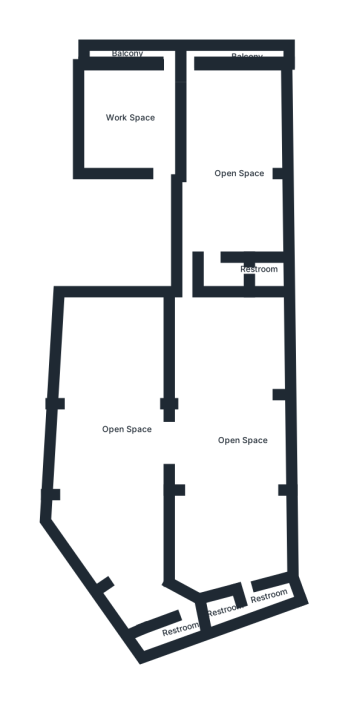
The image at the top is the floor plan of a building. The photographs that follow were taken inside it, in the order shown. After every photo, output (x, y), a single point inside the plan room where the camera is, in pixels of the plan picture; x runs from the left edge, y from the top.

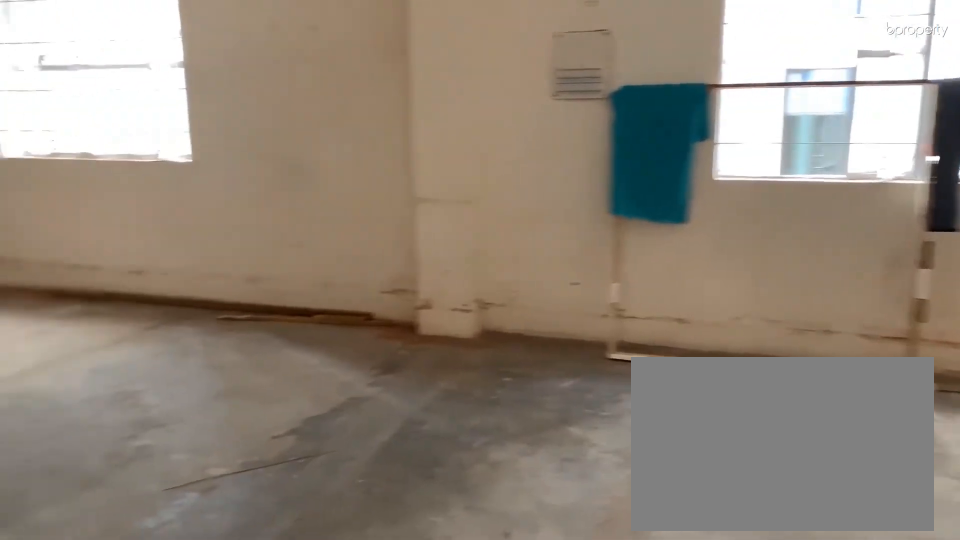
(227, 458)
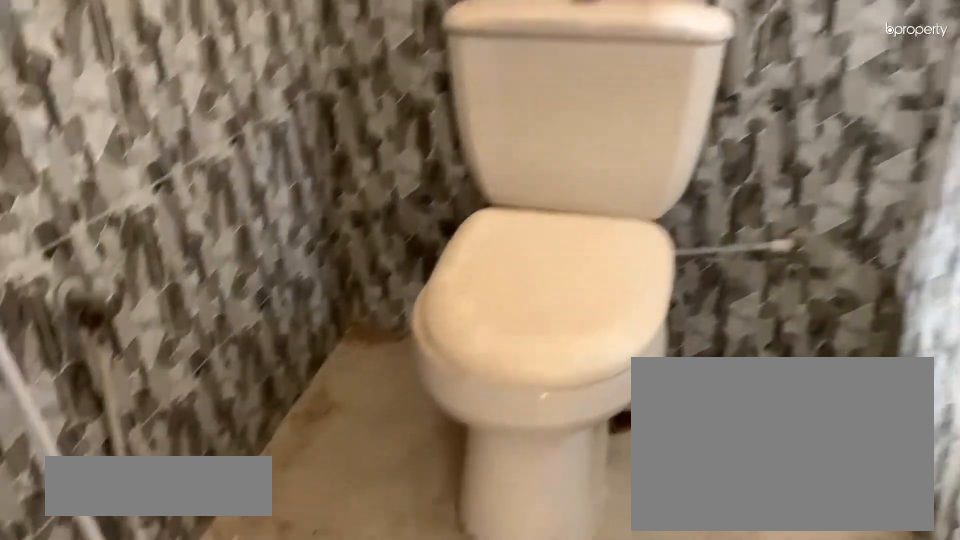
(229, 608)
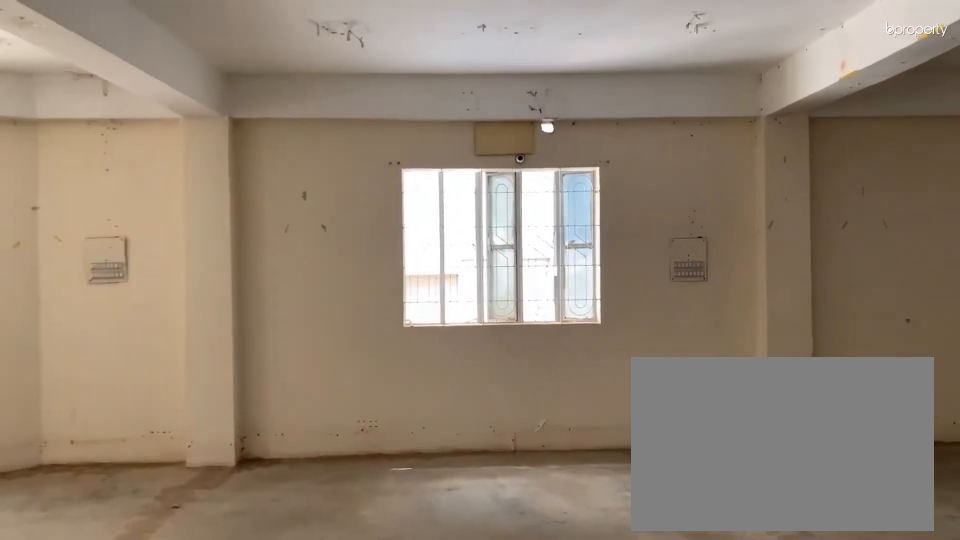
(109, 450)
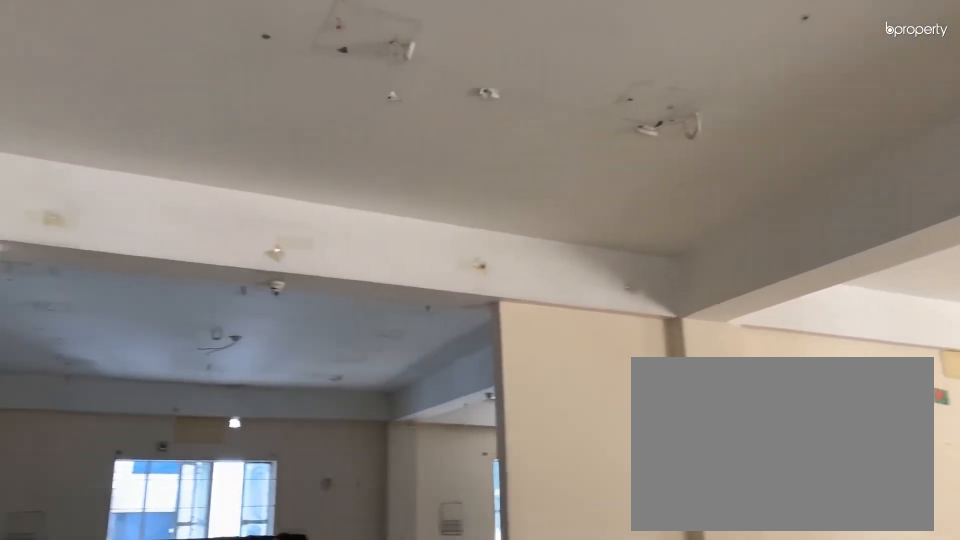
(109, 460)
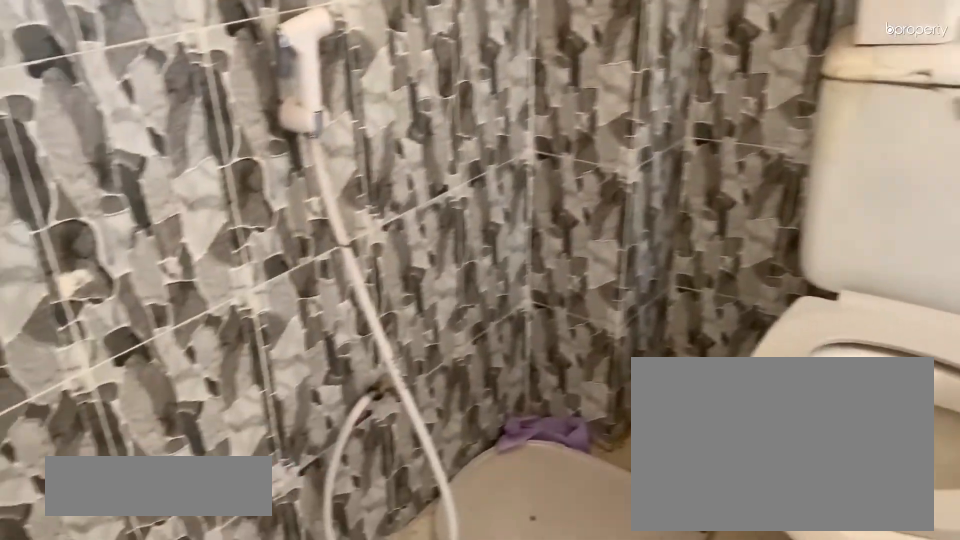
(169, 630)
